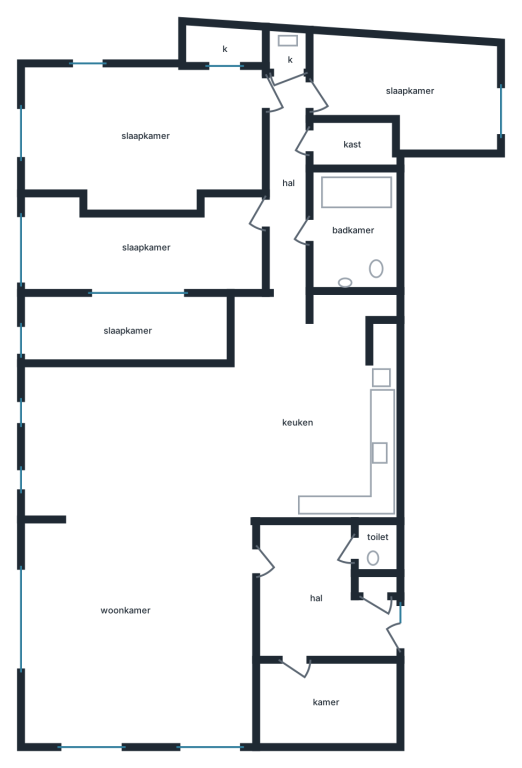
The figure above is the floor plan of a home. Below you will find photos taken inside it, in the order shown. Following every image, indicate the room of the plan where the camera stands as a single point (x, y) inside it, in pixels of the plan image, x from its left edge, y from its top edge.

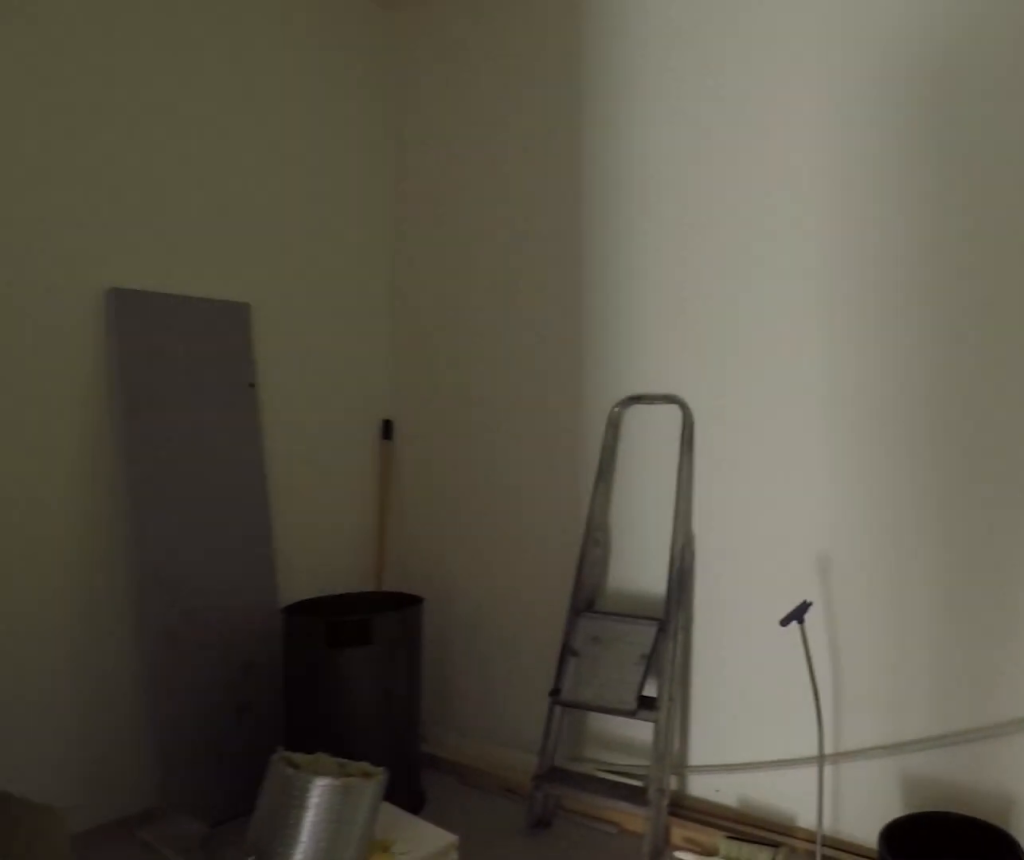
(325, 700)
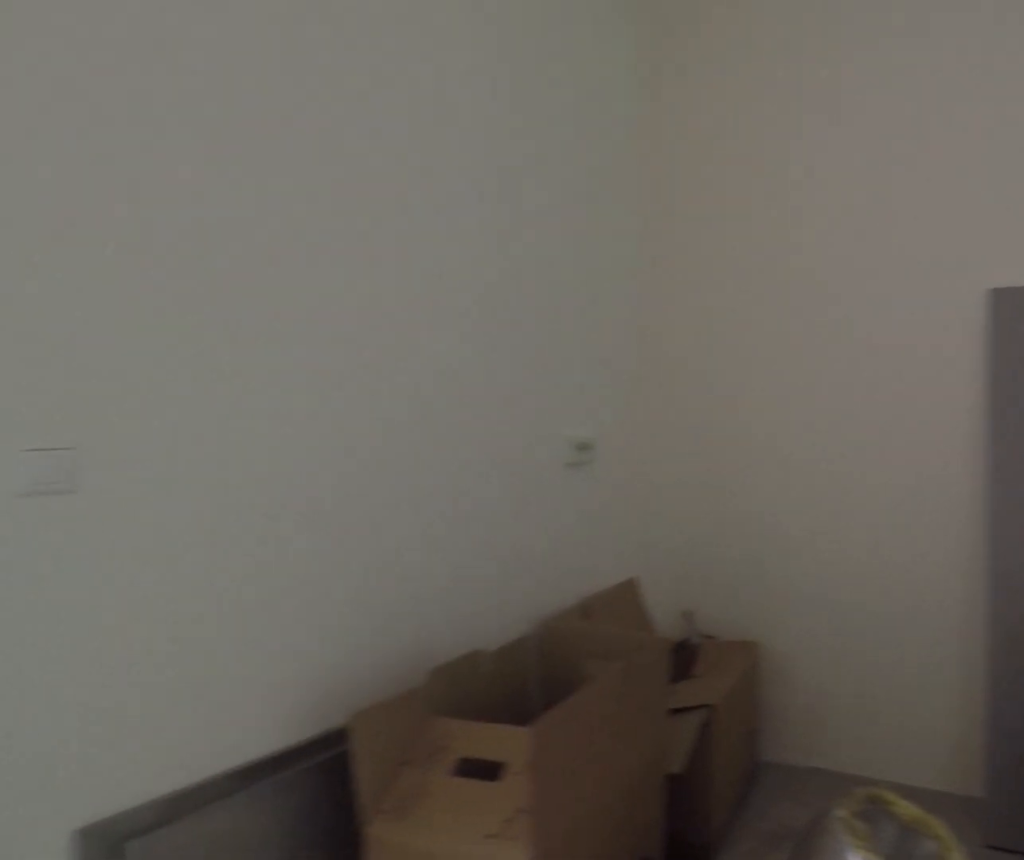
(325, 700)
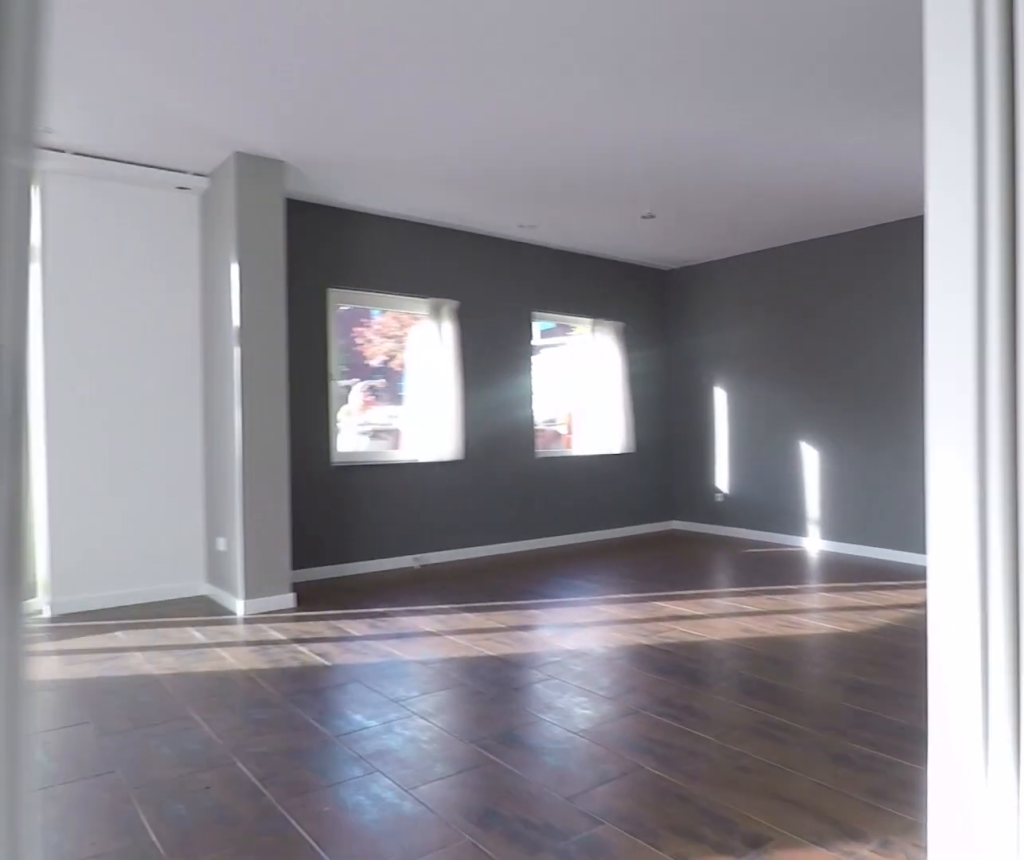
(316, 596)
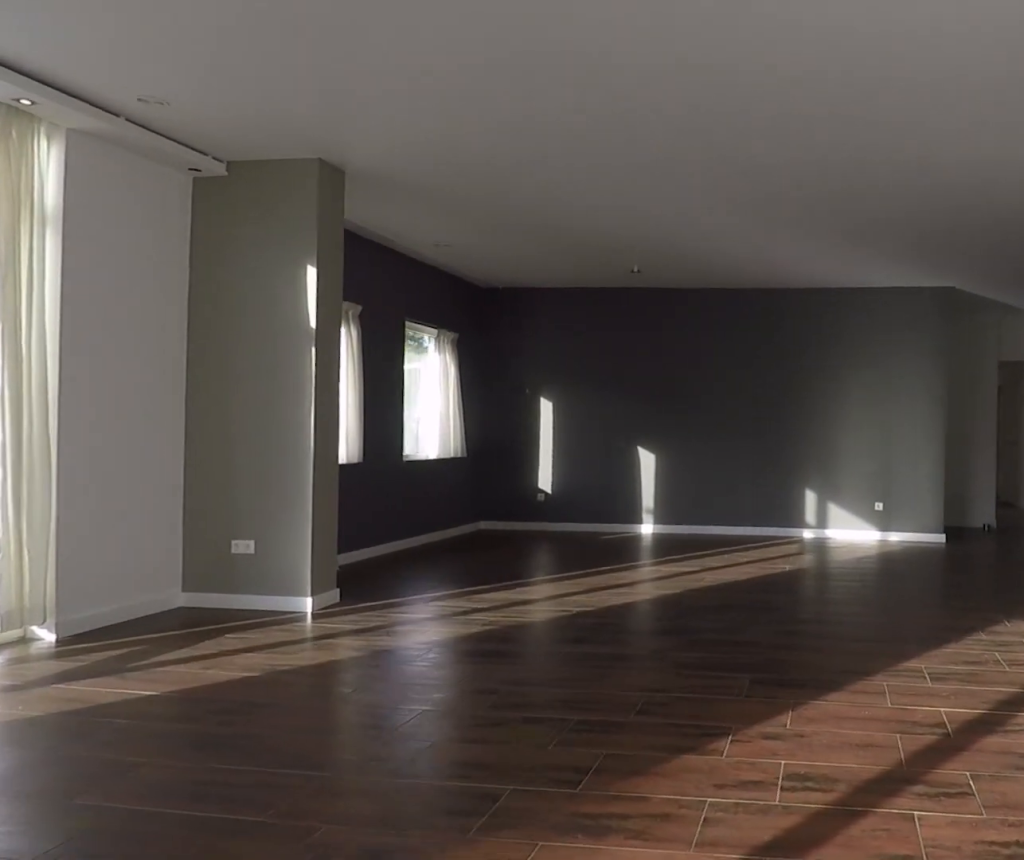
(137, 557)
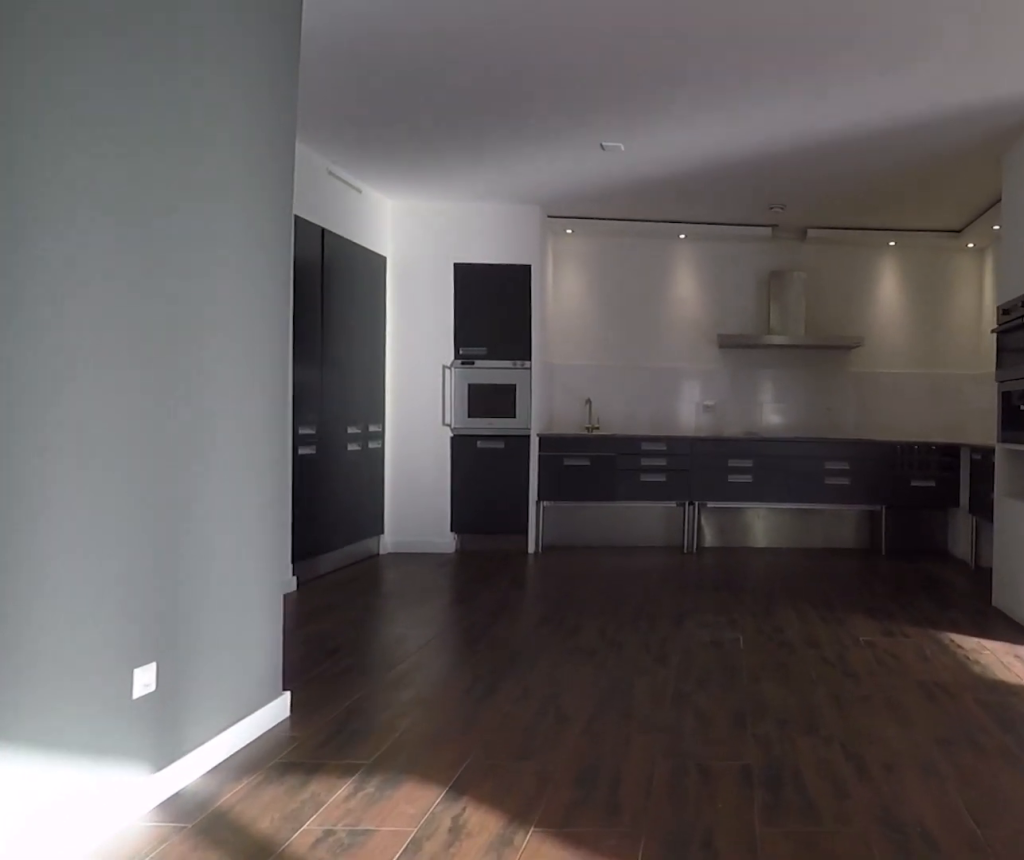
(137, 557)
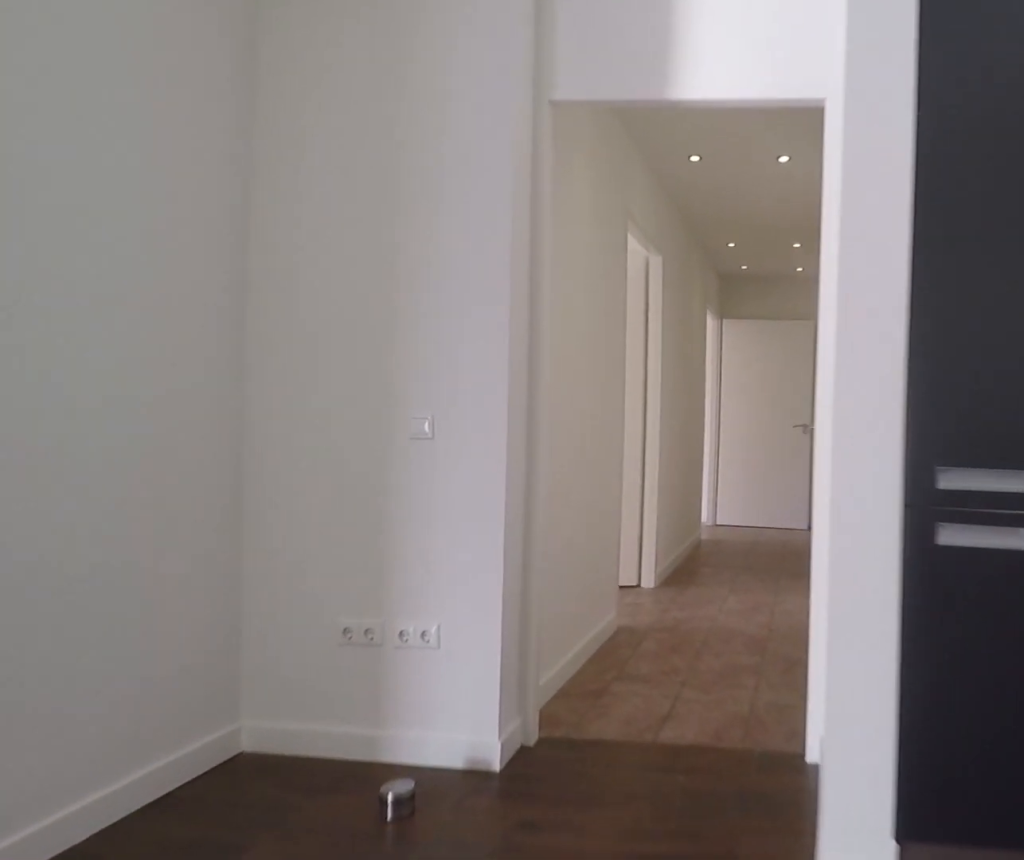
(315, 410)
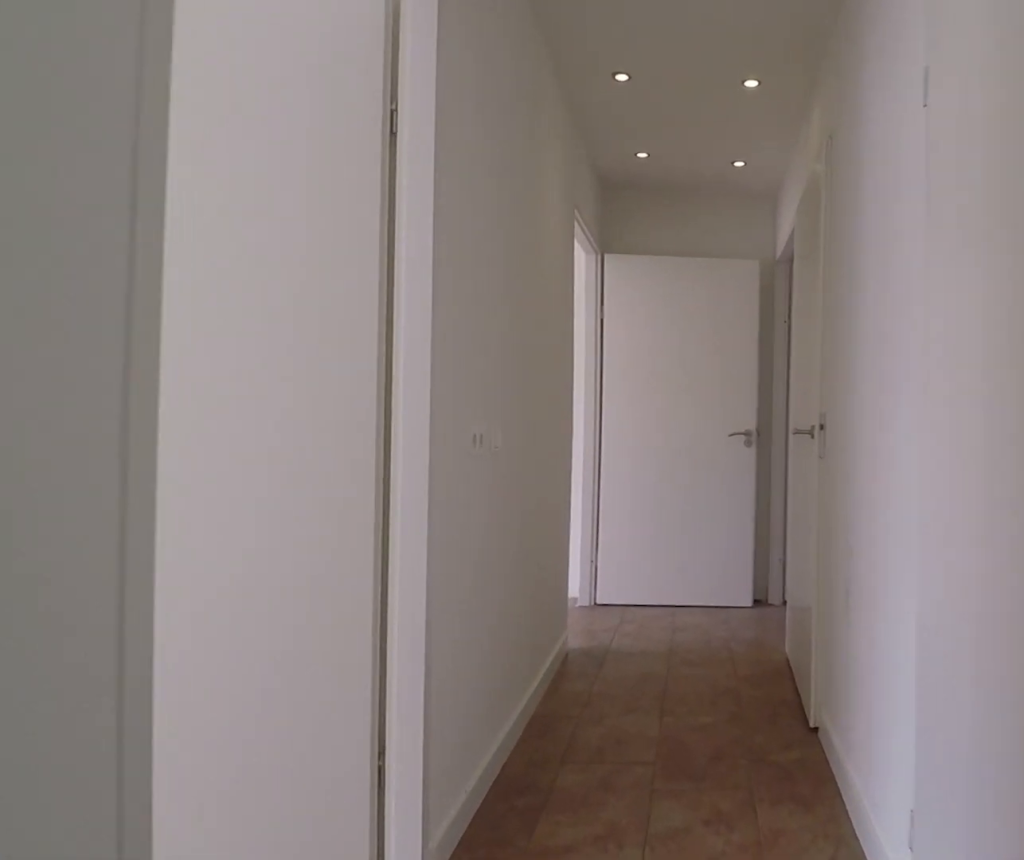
(288, 180)
